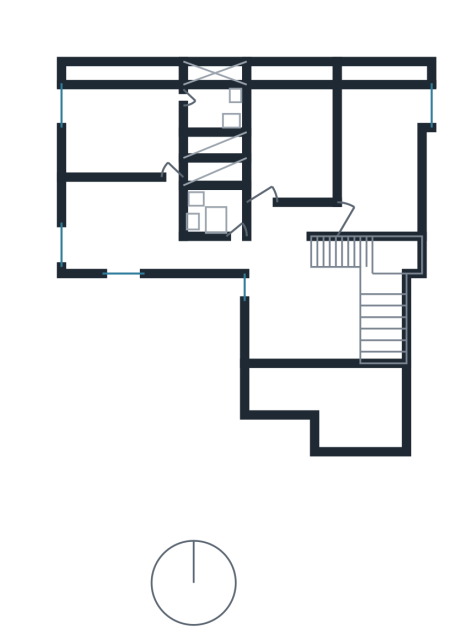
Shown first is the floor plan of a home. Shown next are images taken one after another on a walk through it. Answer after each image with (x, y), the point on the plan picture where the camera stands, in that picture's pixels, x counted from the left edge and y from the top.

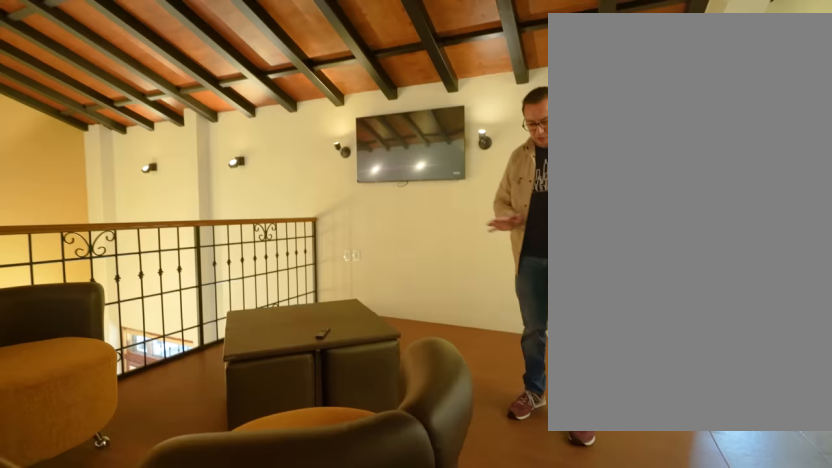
(311, 252)
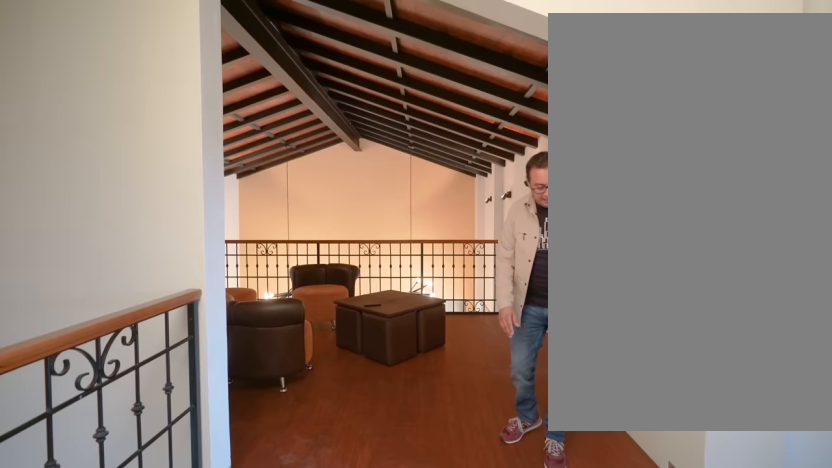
(266, 232)
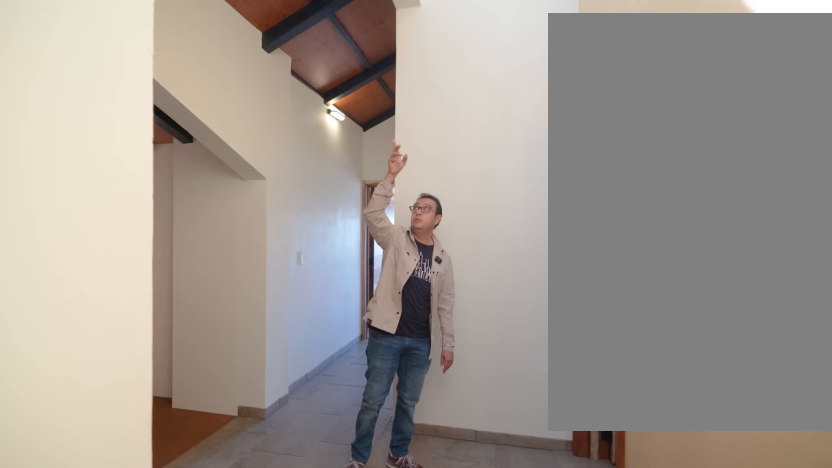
(267, 232)
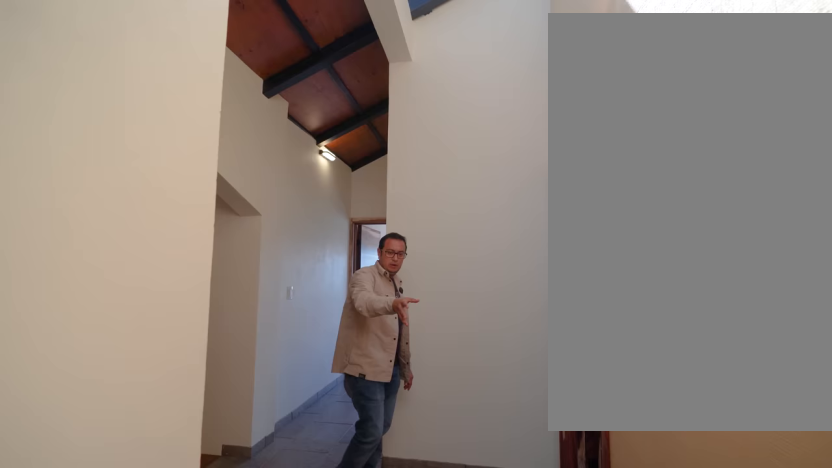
(266, 232)
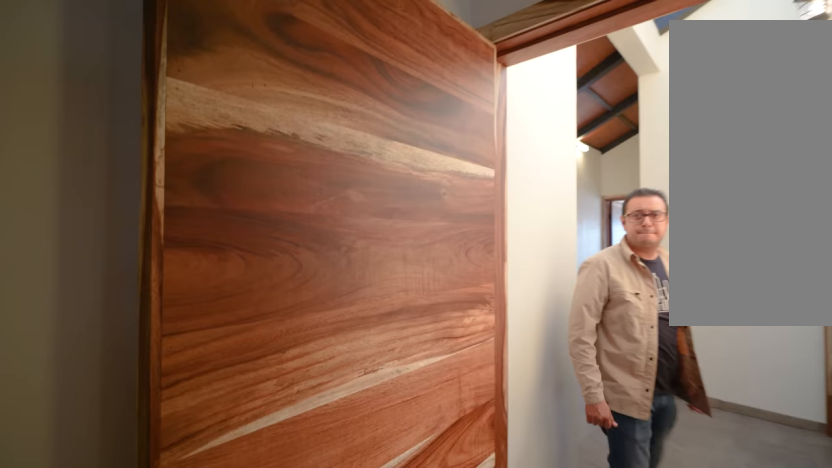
(386, 208)
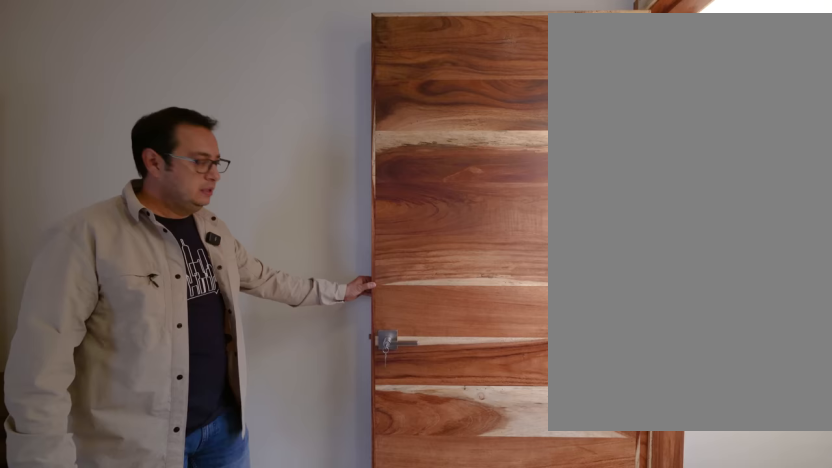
(364, 216)
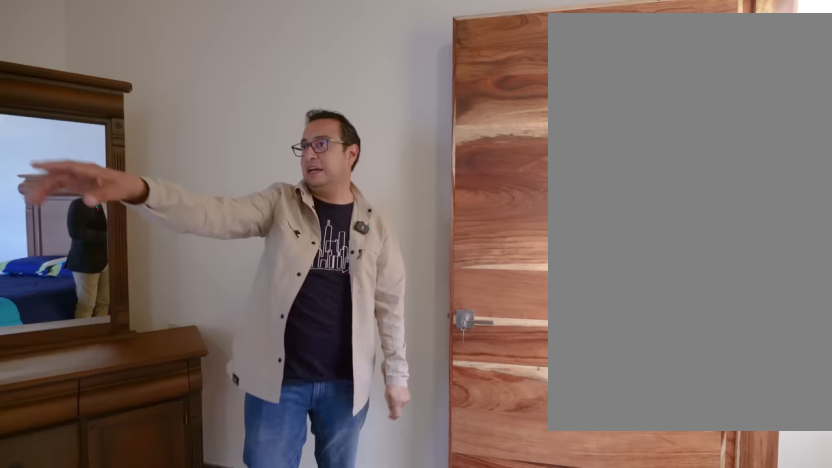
(364, 215)
